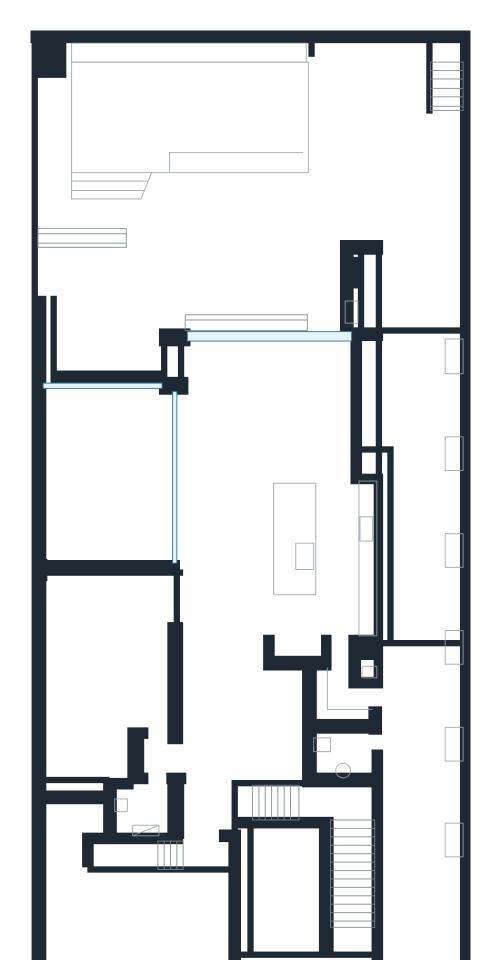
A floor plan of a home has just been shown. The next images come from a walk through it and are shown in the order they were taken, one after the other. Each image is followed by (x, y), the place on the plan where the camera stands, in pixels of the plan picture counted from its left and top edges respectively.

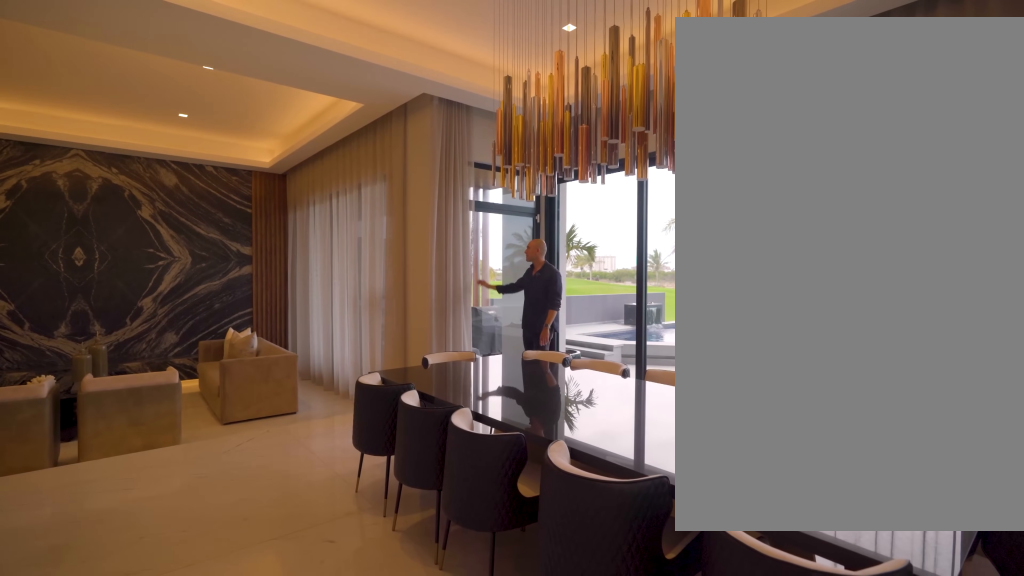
(283, 456)
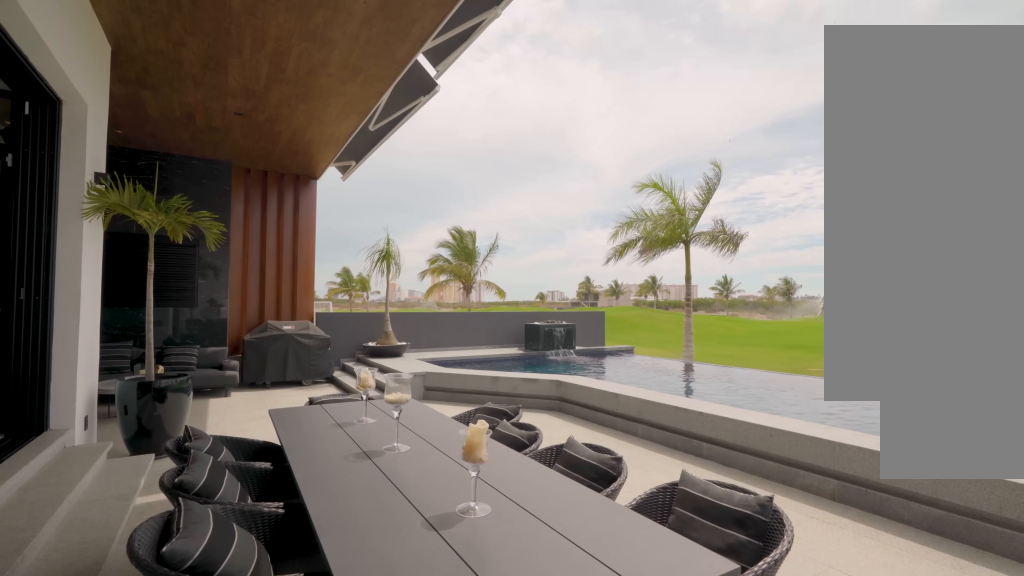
(325, 284)
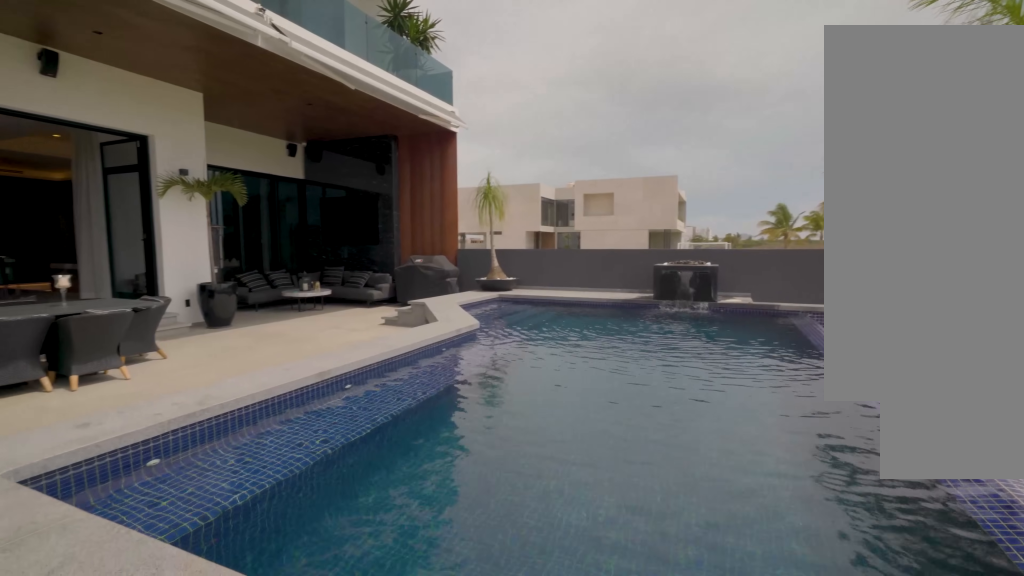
(346, 121)
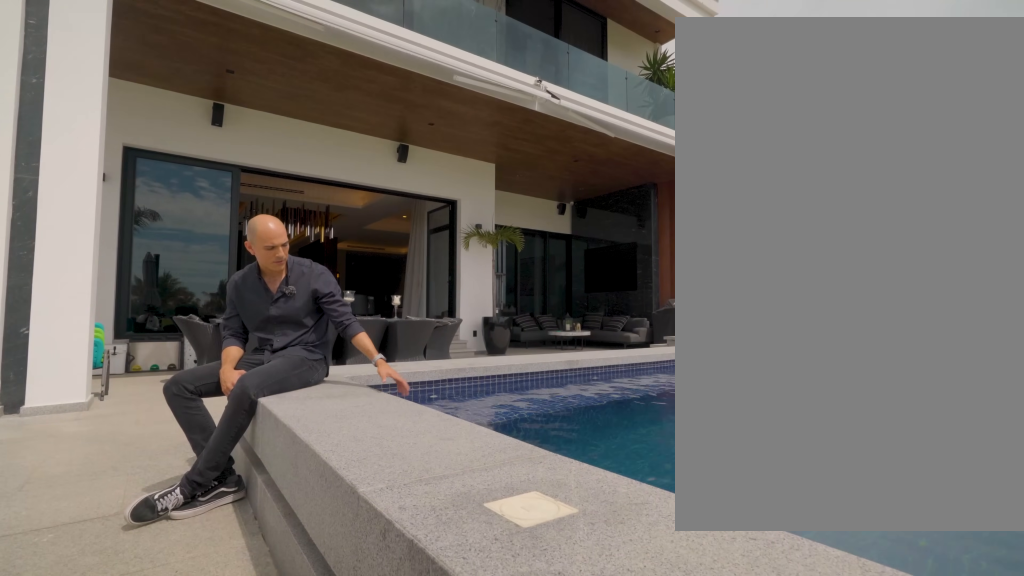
(346, 122)
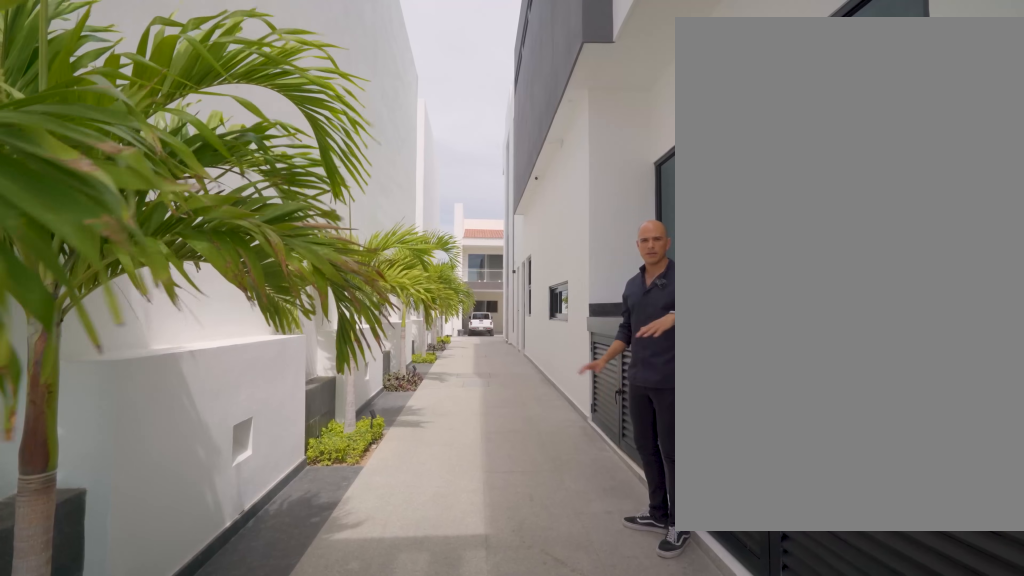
(425, 412)
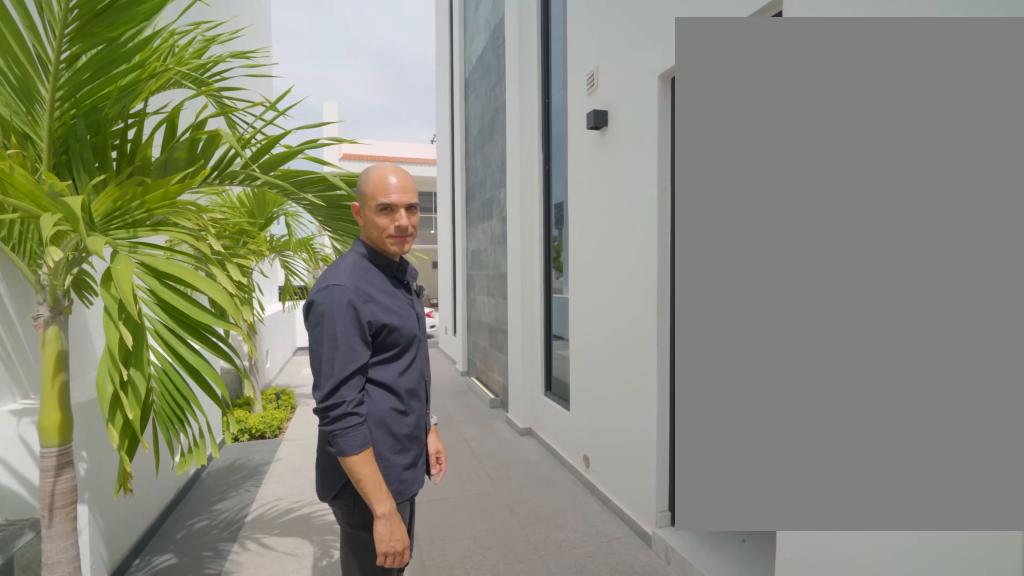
(417, 663)
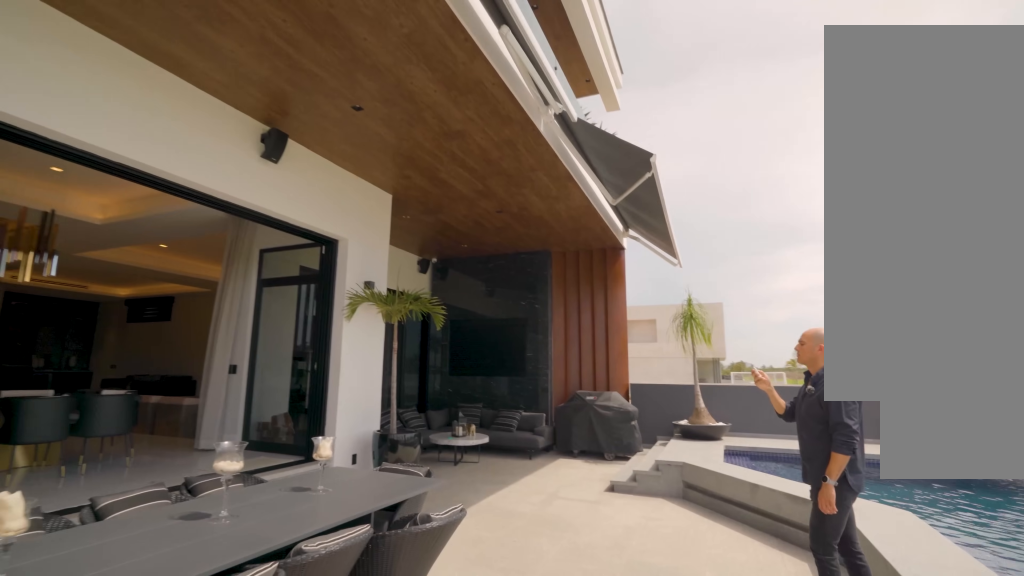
(327, 247)
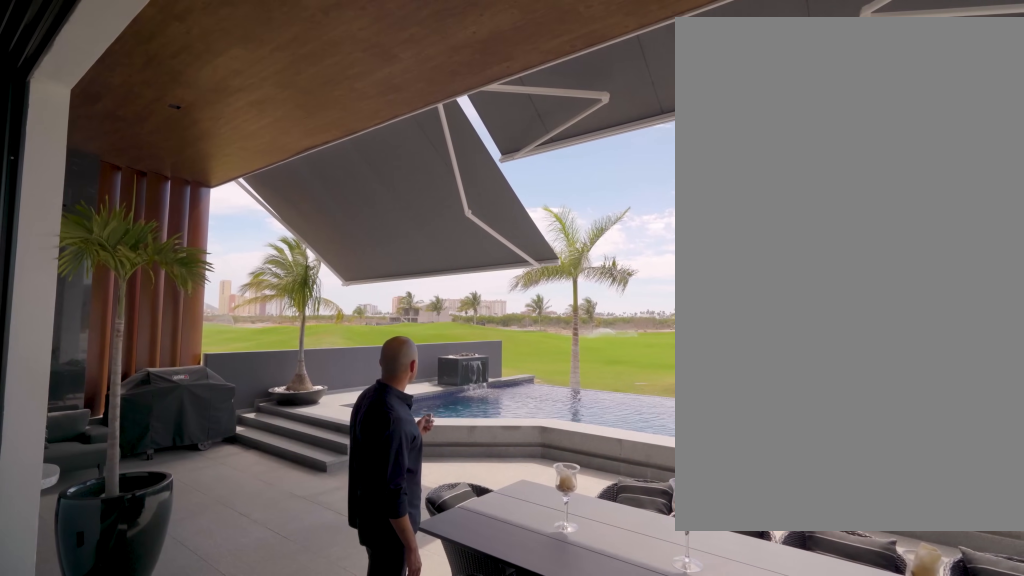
(250, 334)
